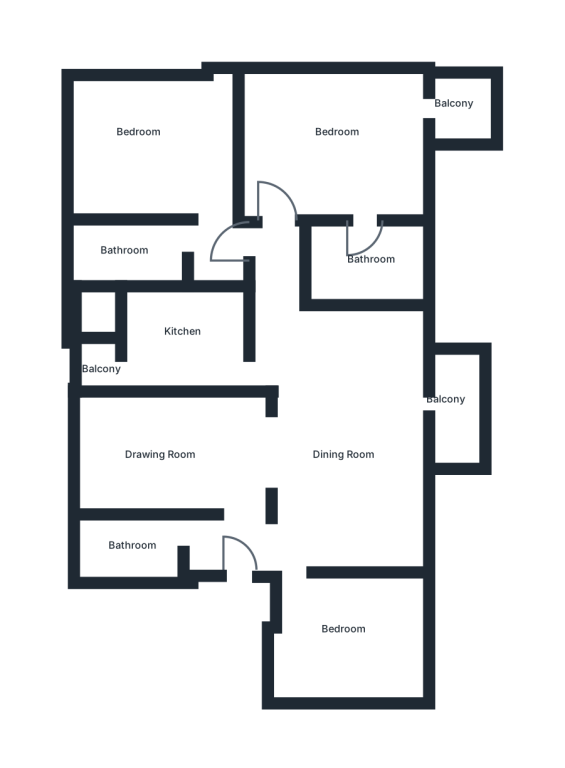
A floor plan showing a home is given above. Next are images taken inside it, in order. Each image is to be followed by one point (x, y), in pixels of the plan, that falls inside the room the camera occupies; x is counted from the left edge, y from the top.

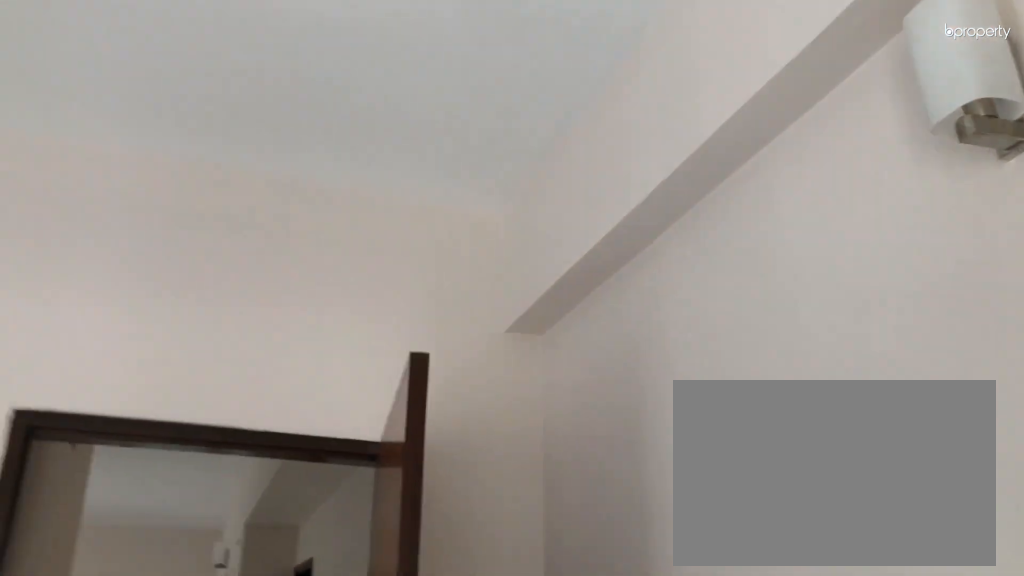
(346, 134)
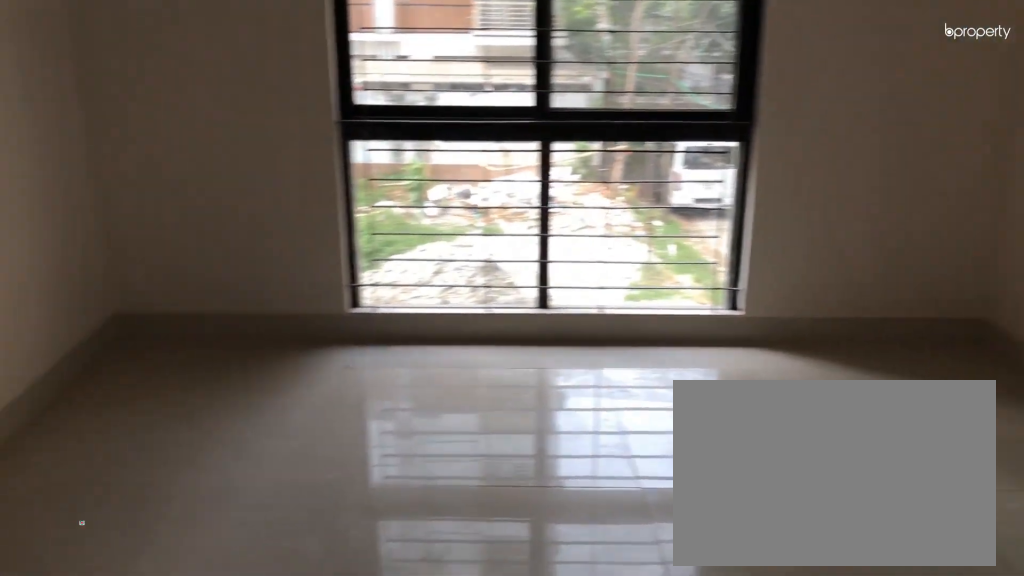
(172, 155)
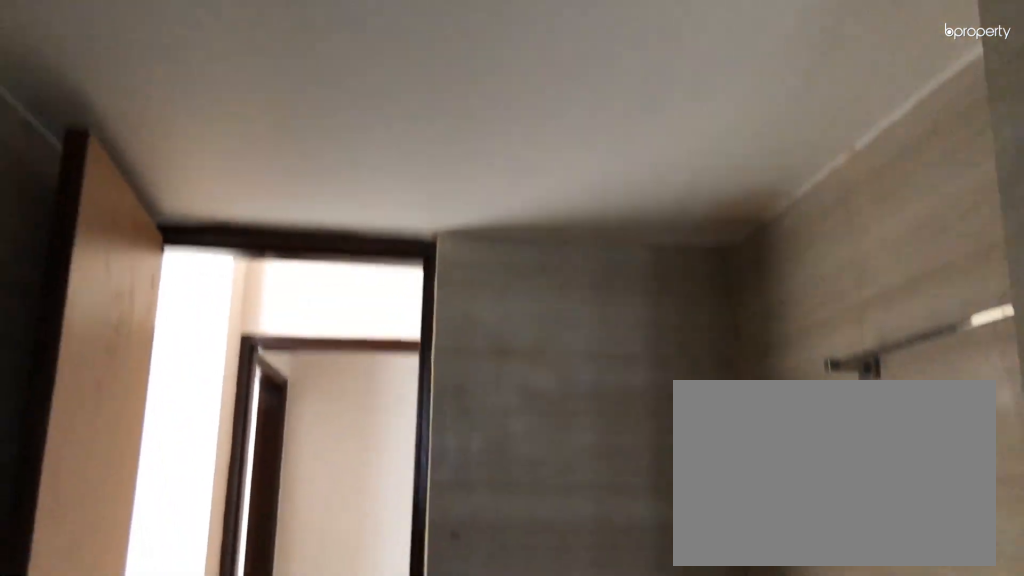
(139, 249)
